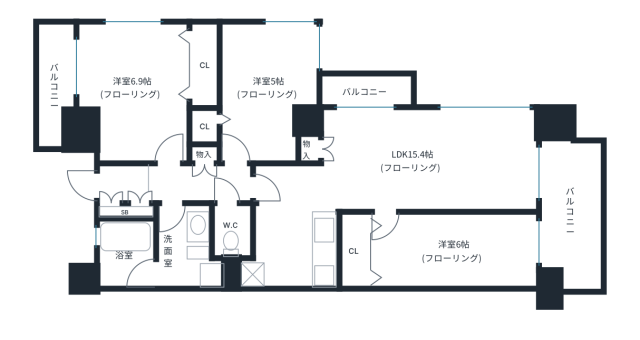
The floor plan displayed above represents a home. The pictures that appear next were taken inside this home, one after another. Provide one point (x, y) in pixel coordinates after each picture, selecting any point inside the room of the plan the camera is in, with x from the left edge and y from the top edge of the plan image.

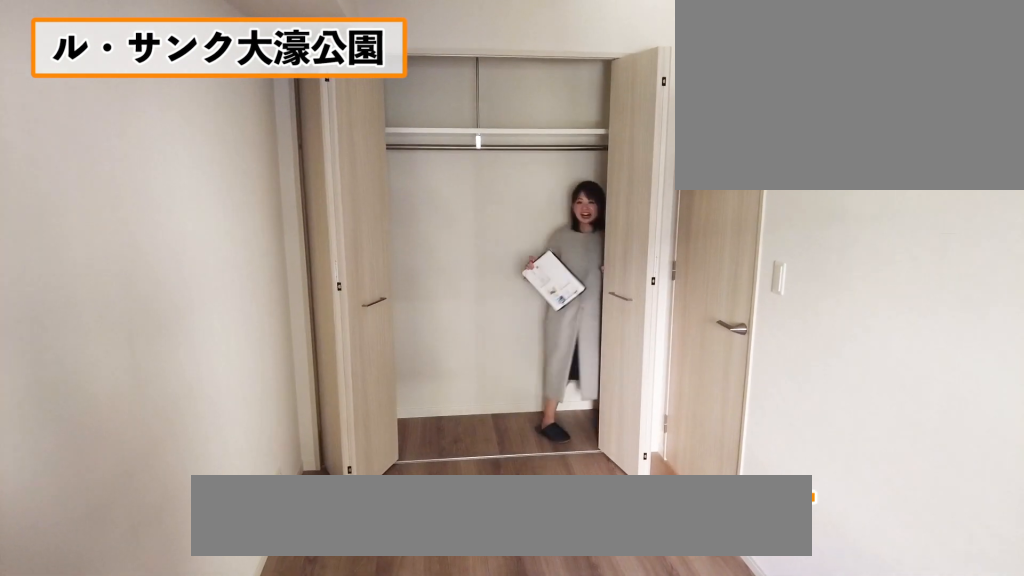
(454, 250)
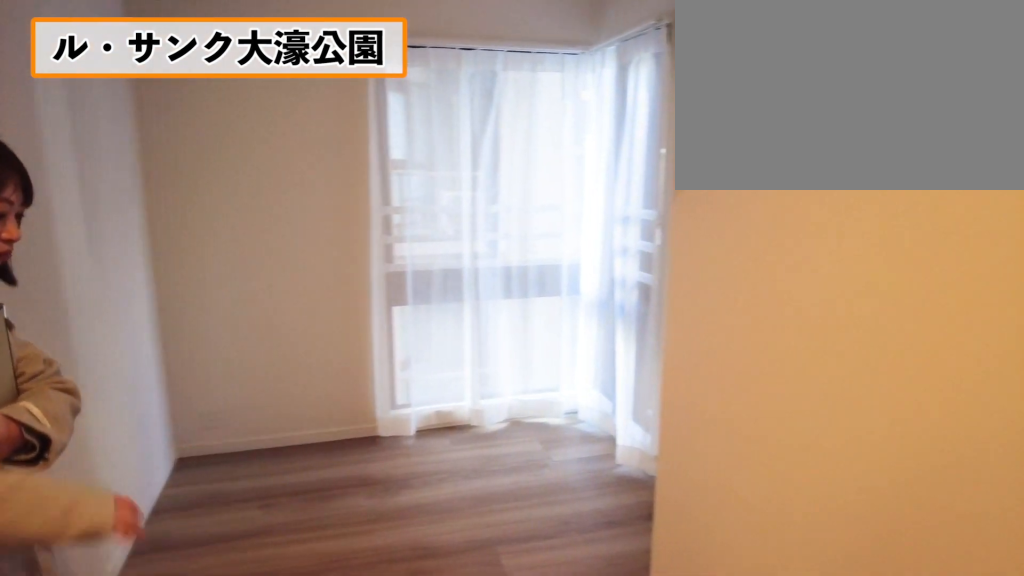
(267, 89)
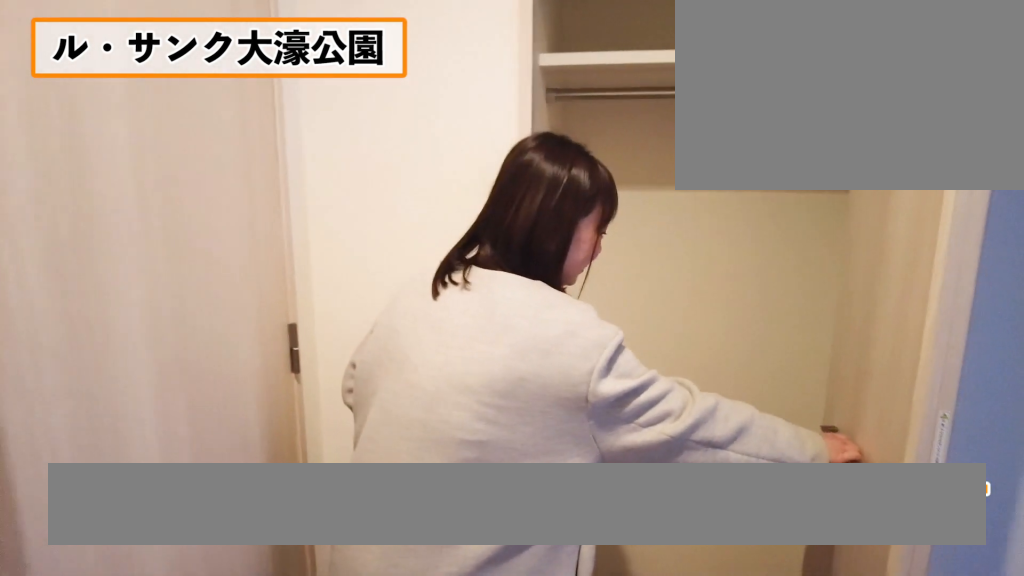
(267, 89)
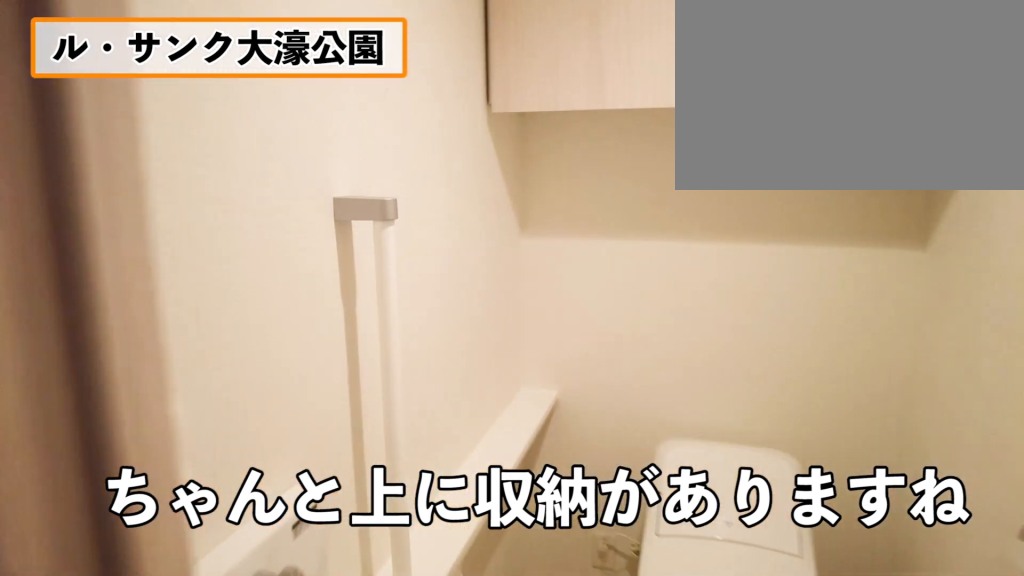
(233, 235)
